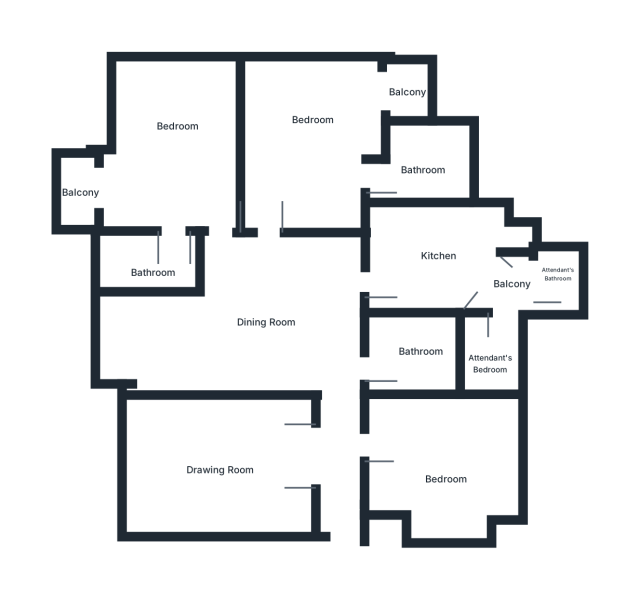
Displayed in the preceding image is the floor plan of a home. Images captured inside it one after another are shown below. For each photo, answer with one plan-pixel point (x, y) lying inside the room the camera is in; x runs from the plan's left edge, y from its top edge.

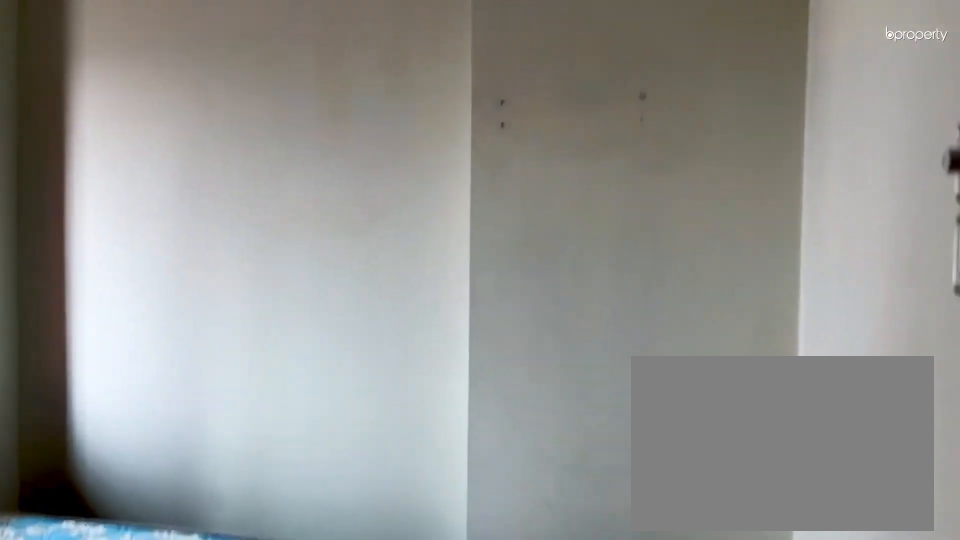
(459, 463)
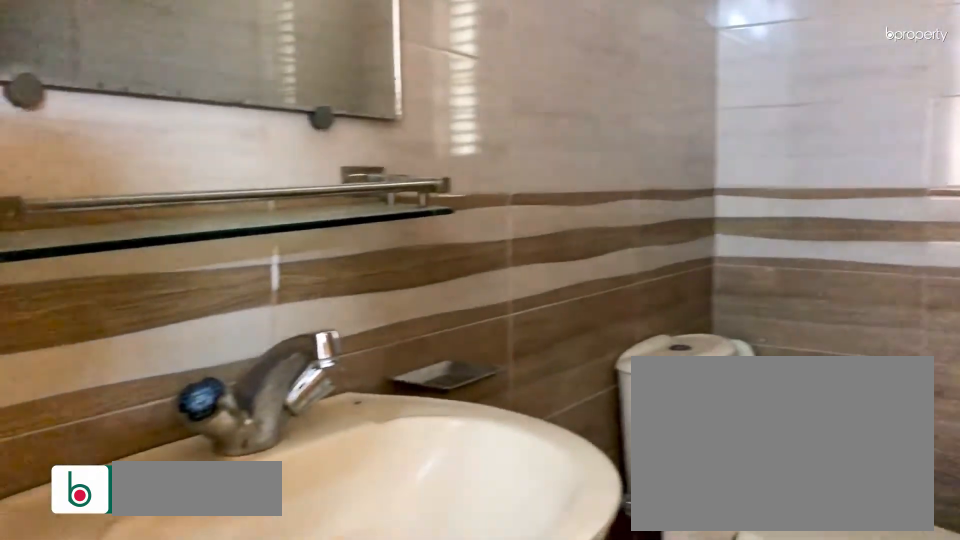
(410, 353)
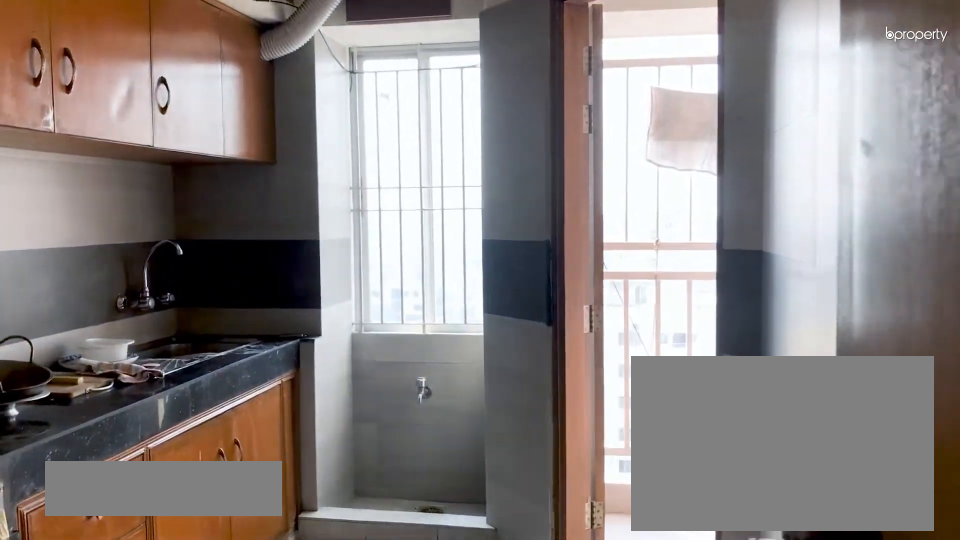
(404, 275)
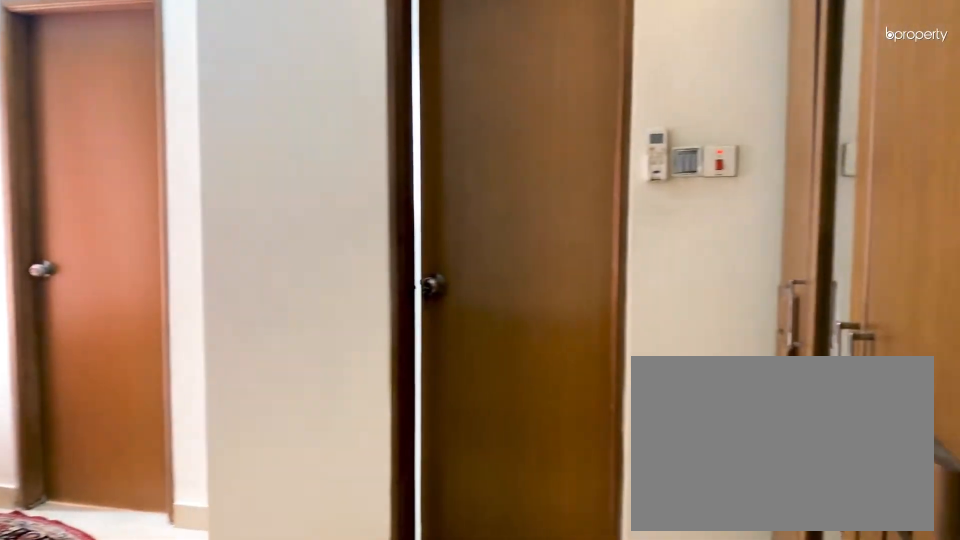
(313, 130)
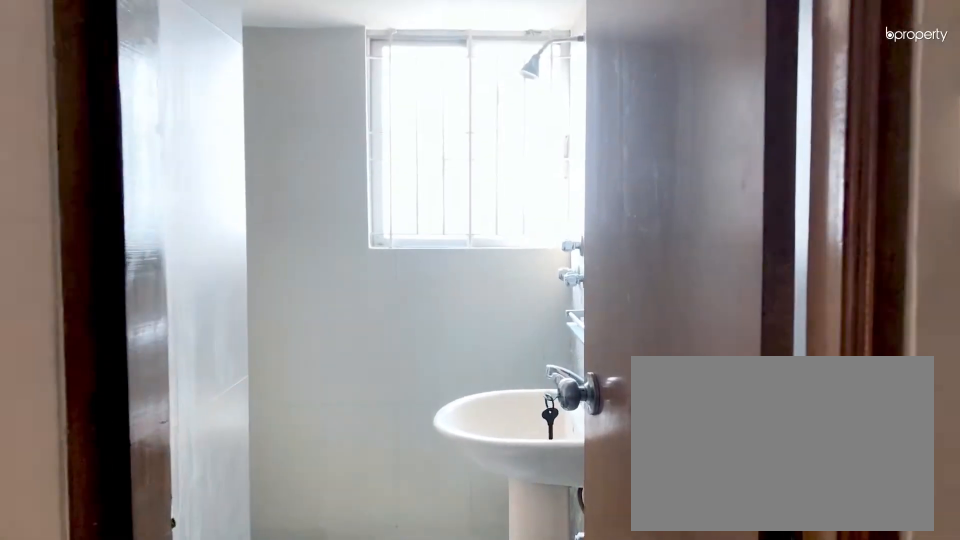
(389, 180)
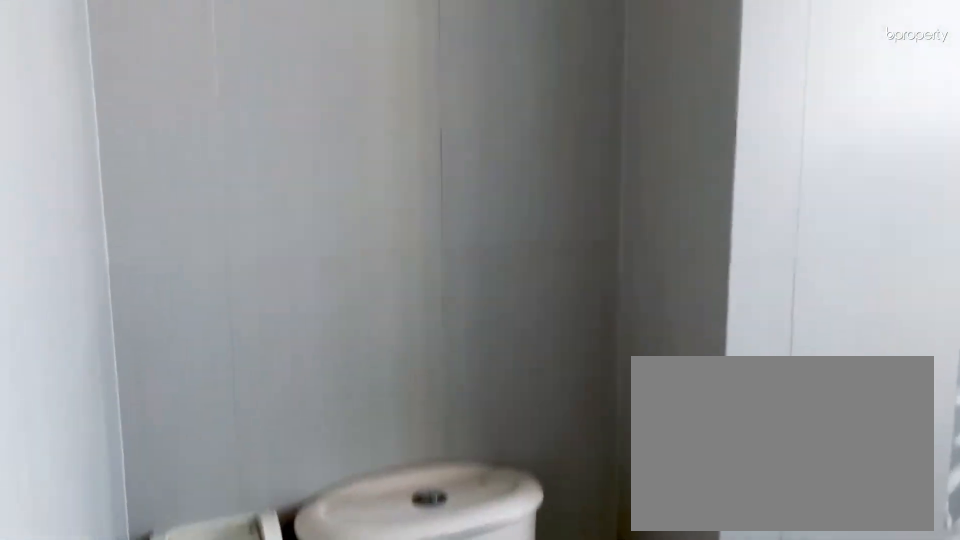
(434, 177)
